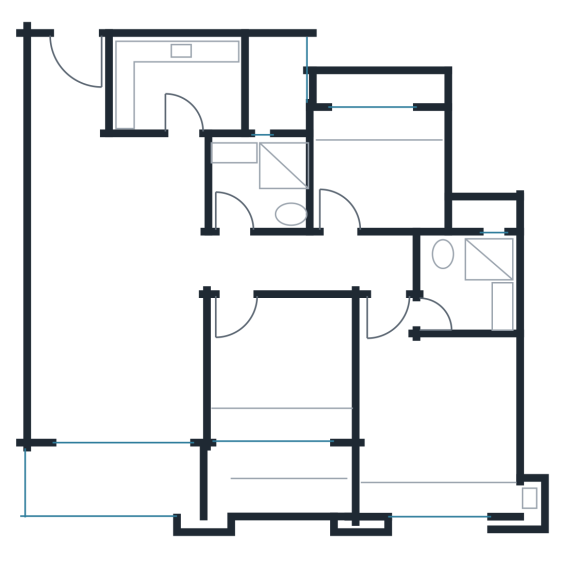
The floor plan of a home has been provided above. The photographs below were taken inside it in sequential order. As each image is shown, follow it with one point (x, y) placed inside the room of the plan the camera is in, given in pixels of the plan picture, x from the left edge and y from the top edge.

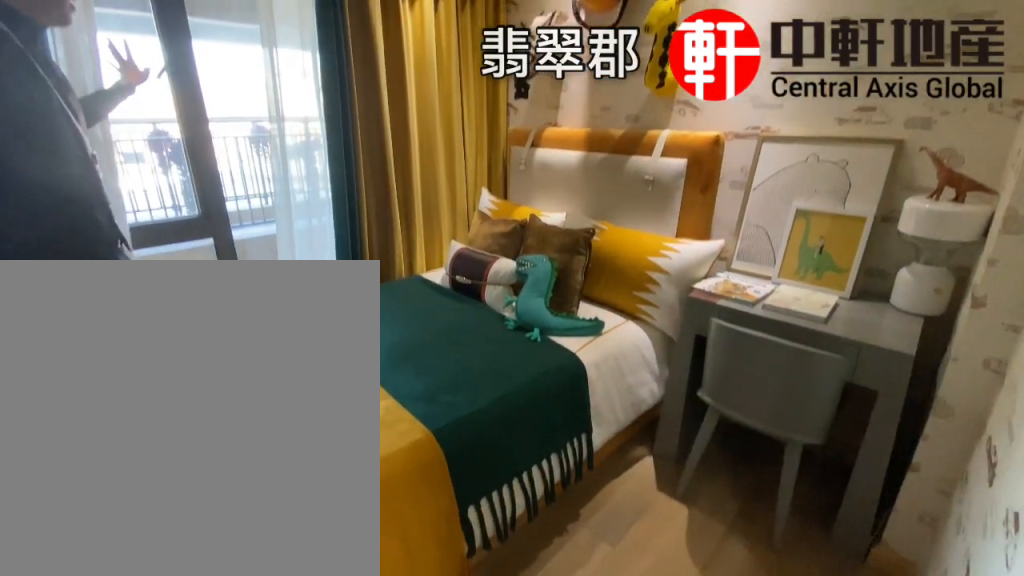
(372, 184)
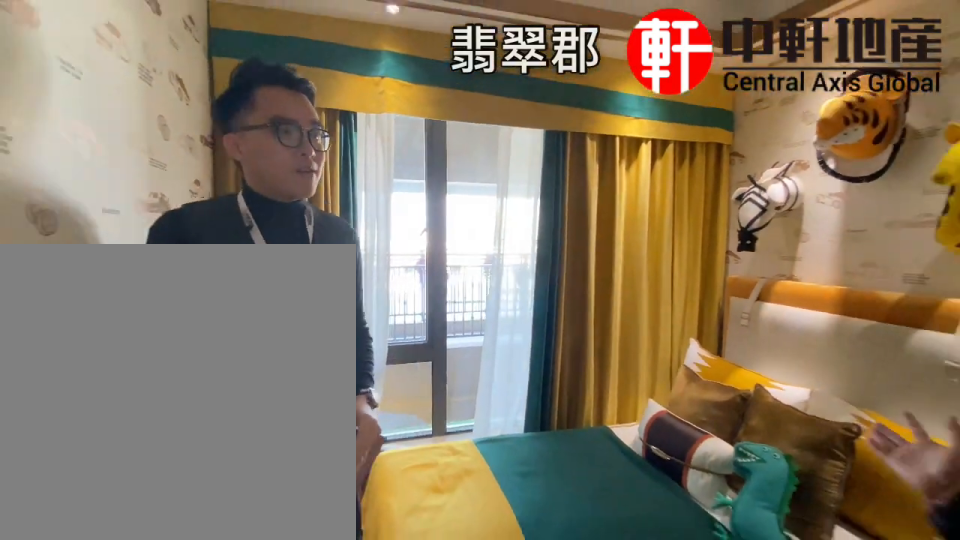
(373, 184)
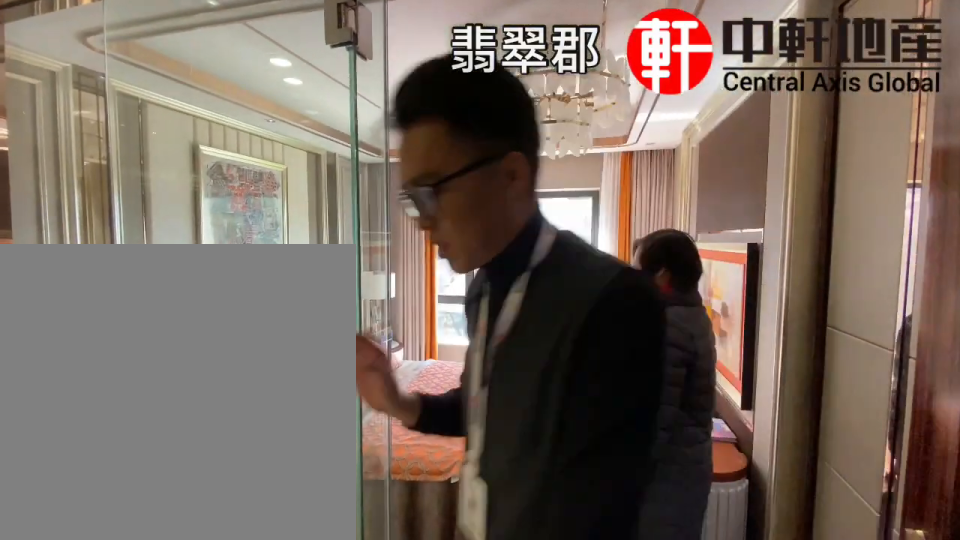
(450, 465)
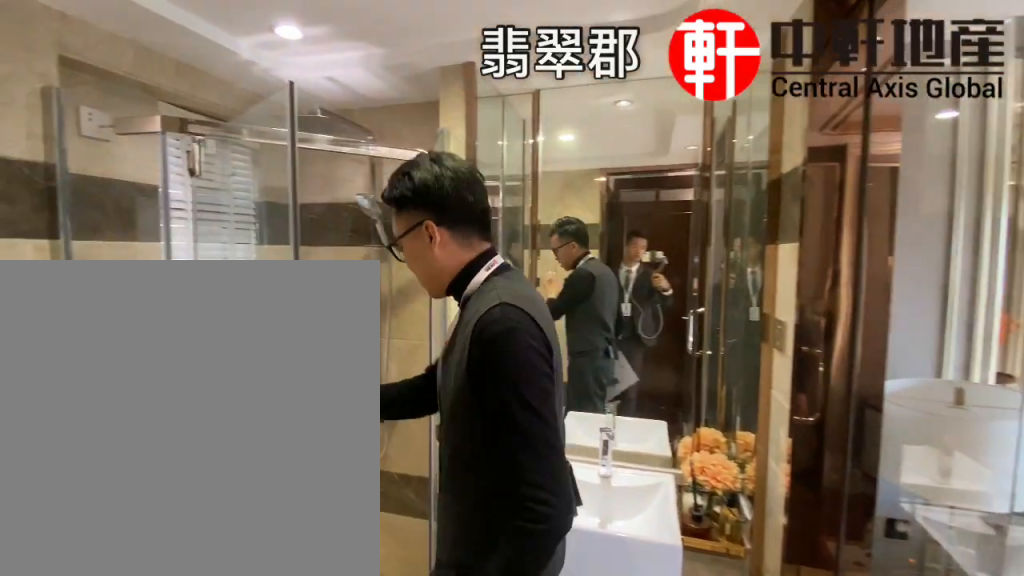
(470, 279)
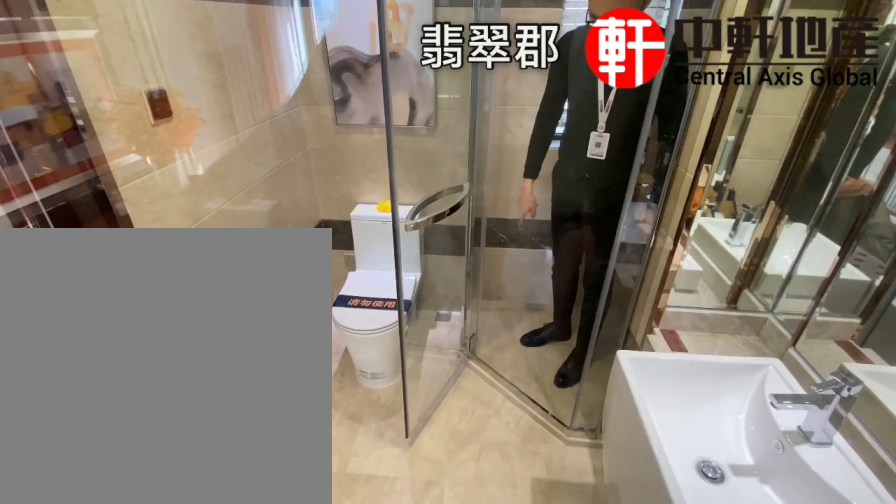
(470, 279)
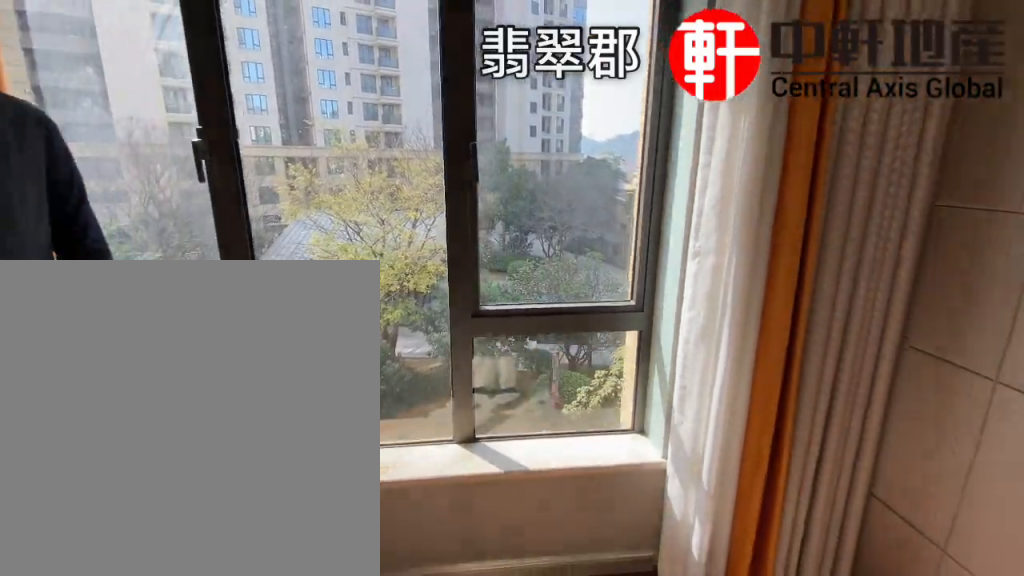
(440, 409)
